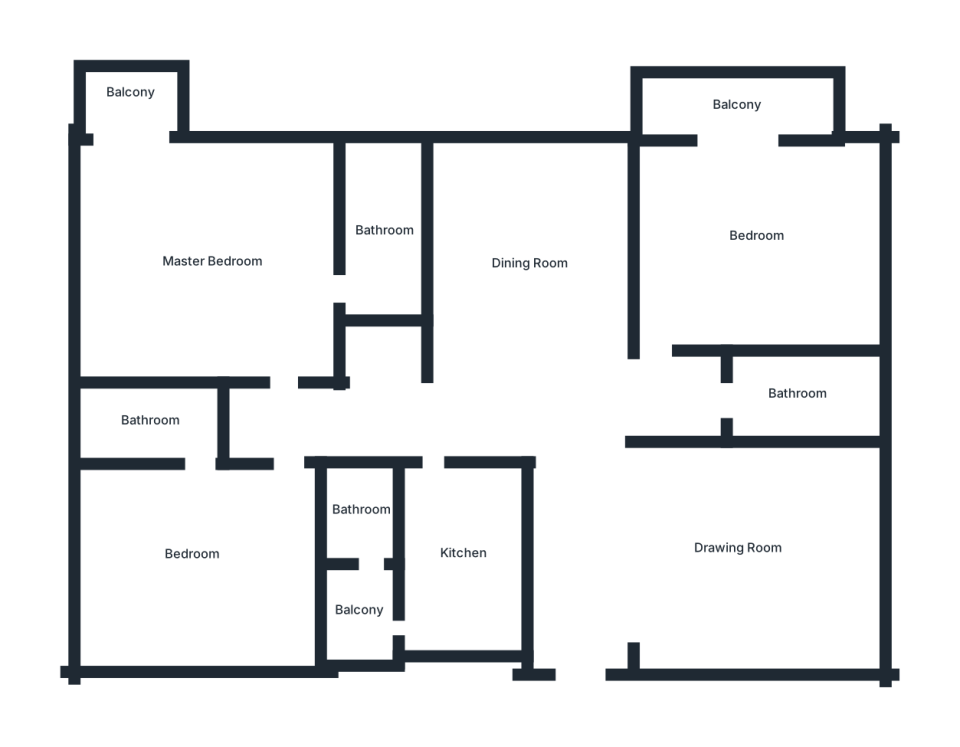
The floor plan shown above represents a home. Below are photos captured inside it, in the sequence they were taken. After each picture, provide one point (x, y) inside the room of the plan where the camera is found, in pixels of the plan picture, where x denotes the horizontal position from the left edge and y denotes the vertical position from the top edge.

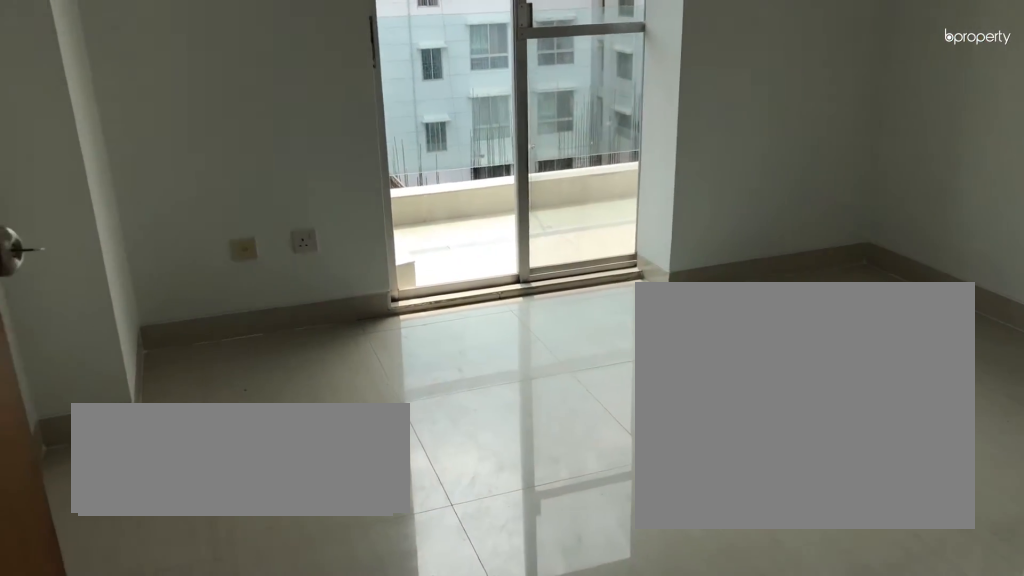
(757, 235)
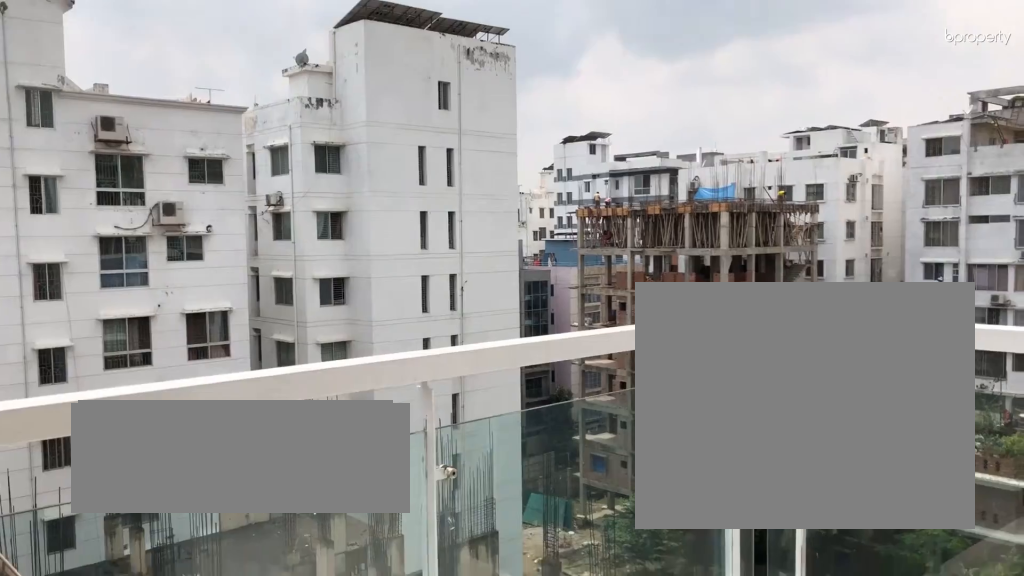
(737, 104)
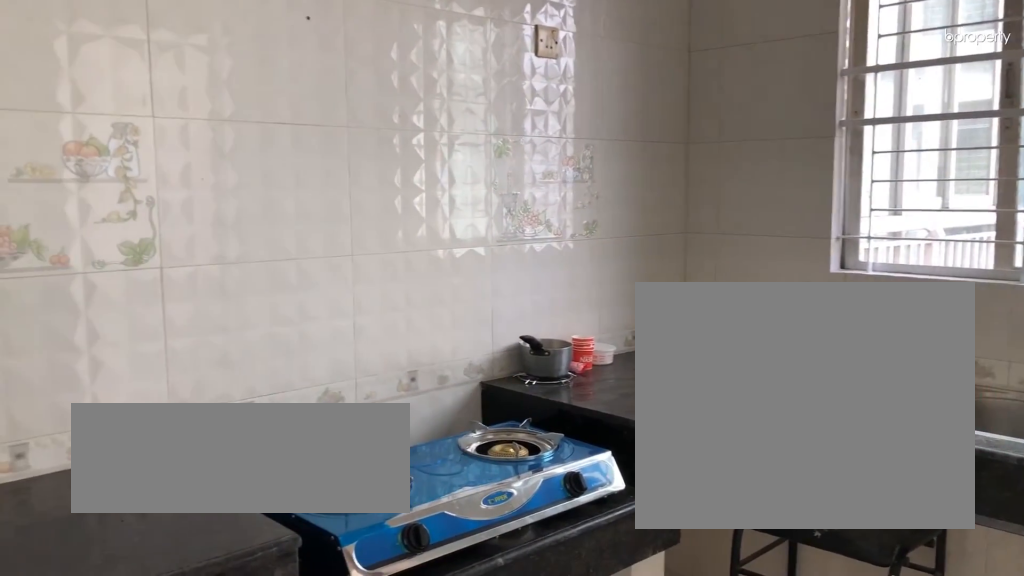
(464, 552)
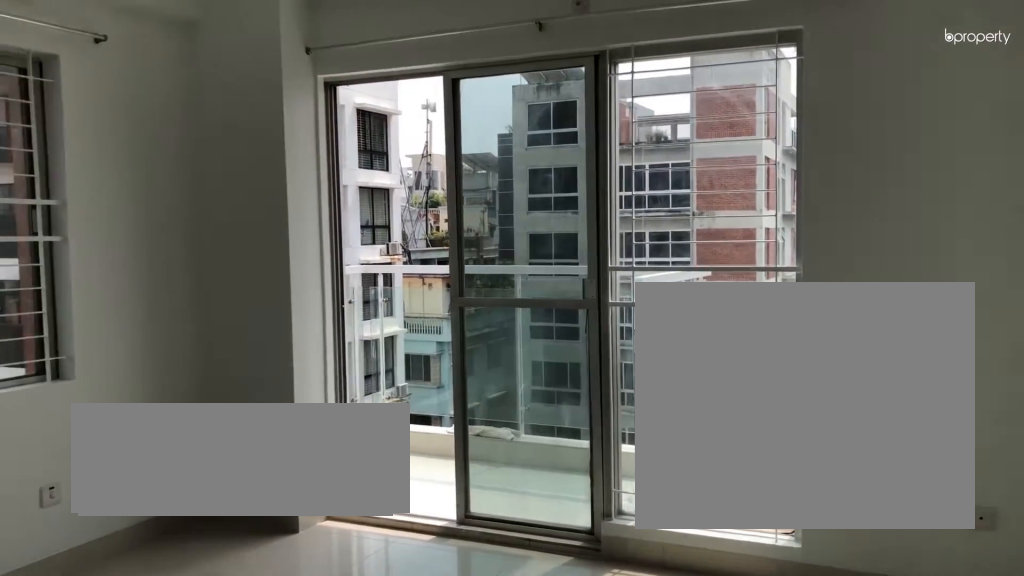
(213, 260)
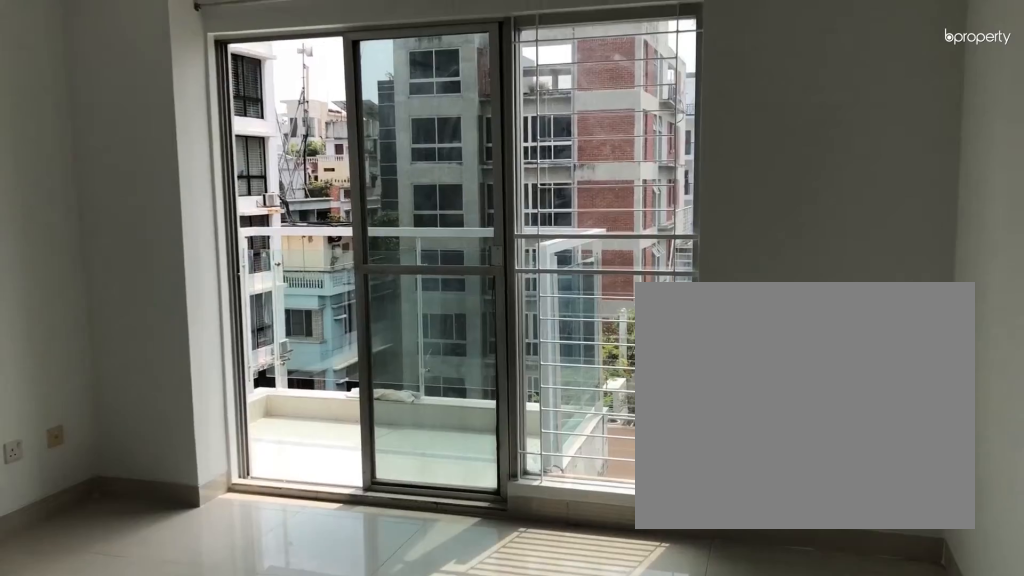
(213, 260)
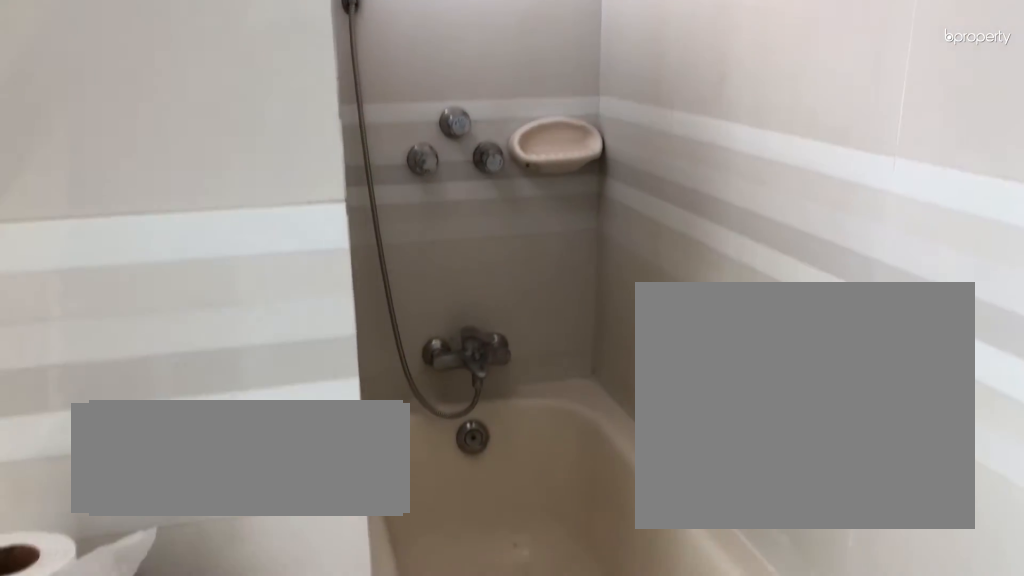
(383, 230)
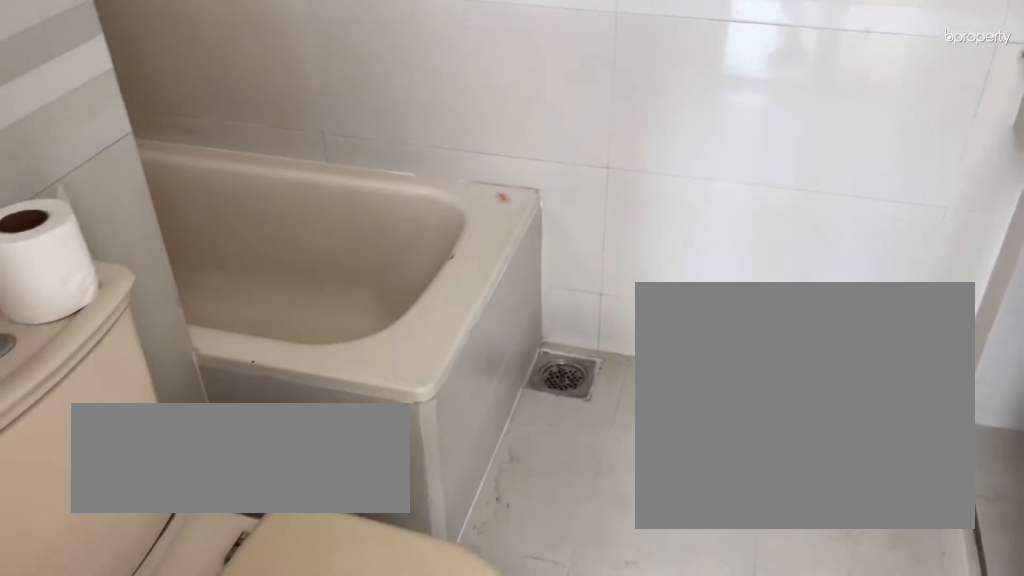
(383, 230)
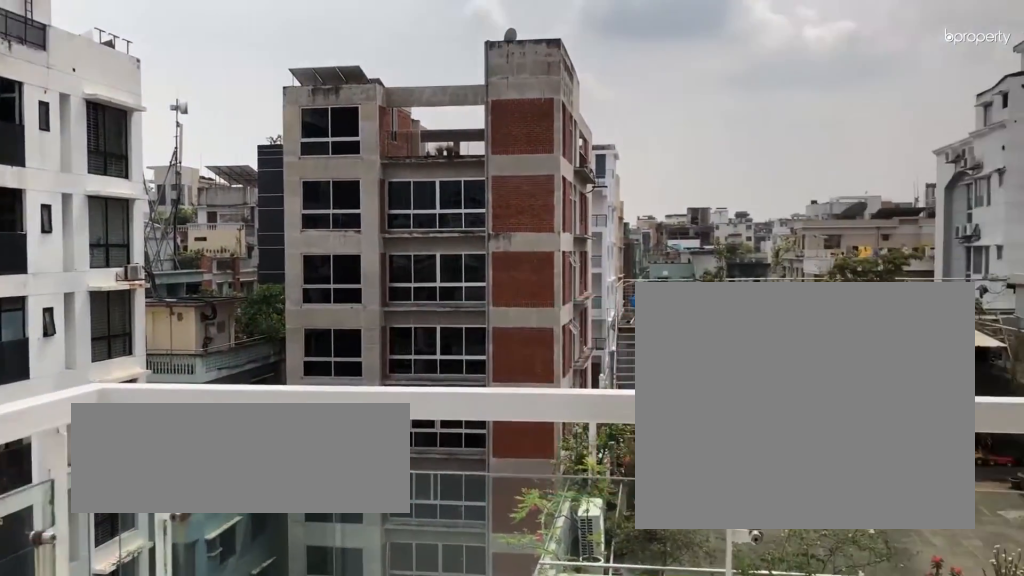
(130, 92)
